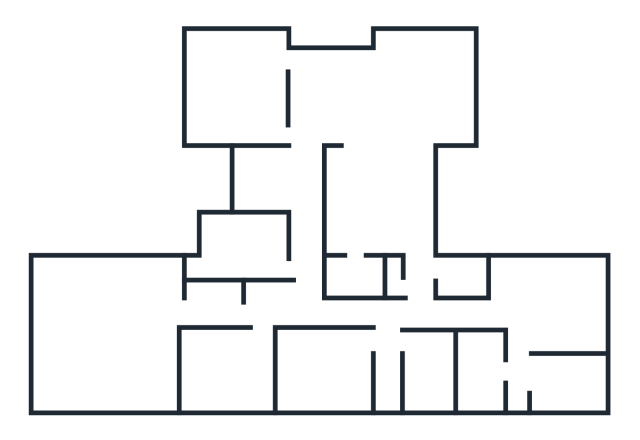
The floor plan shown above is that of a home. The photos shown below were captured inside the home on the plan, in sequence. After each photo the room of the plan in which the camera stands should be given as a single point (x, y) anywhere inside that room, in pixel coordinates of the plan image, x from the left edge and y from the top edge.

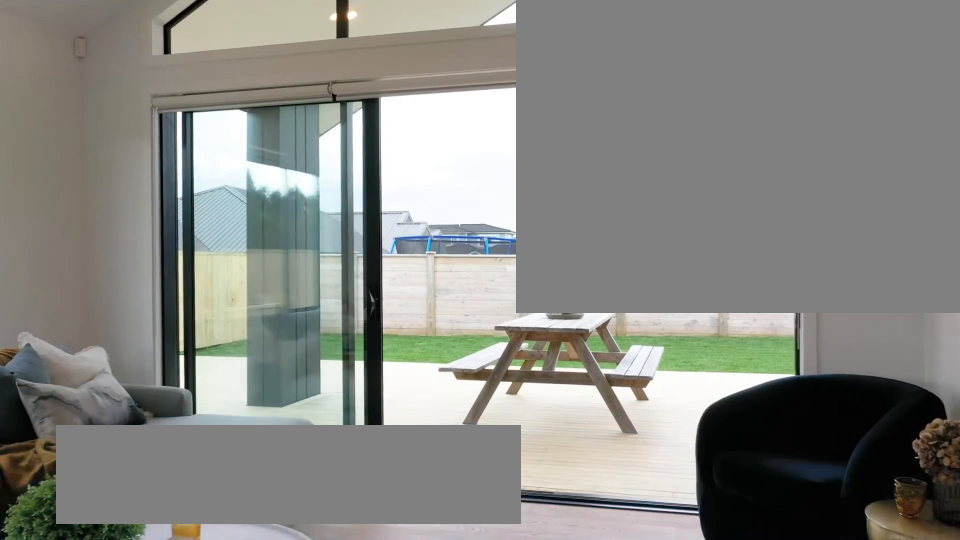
(330, 96)
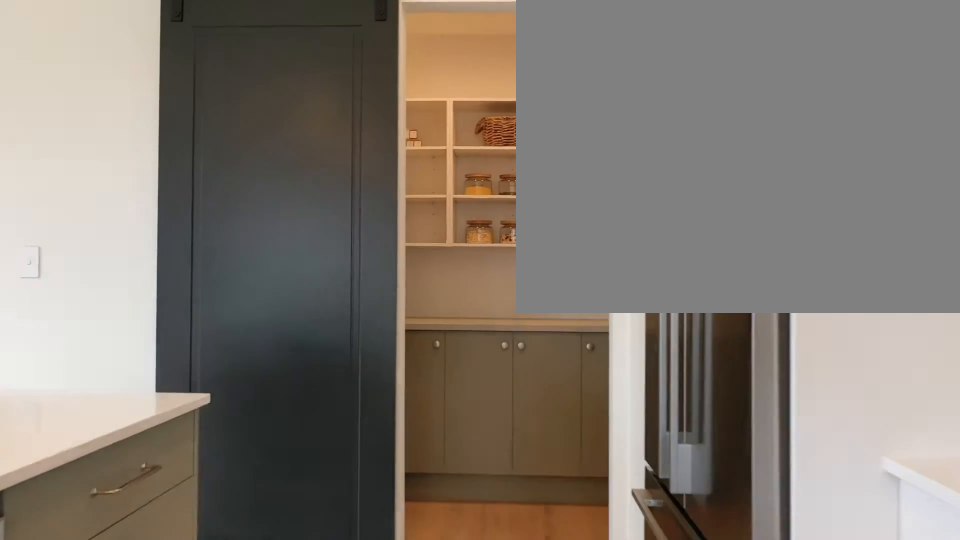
(380, 200)
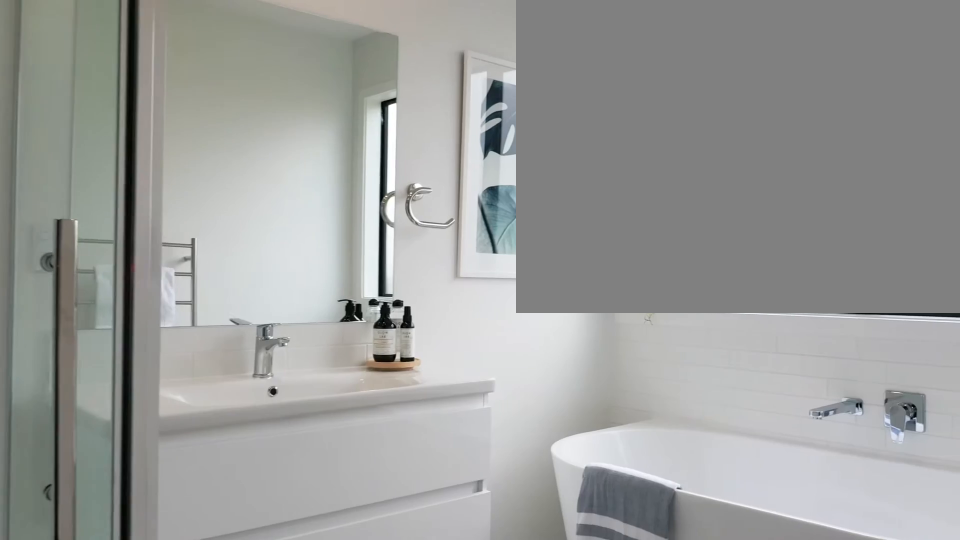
(429, 371)
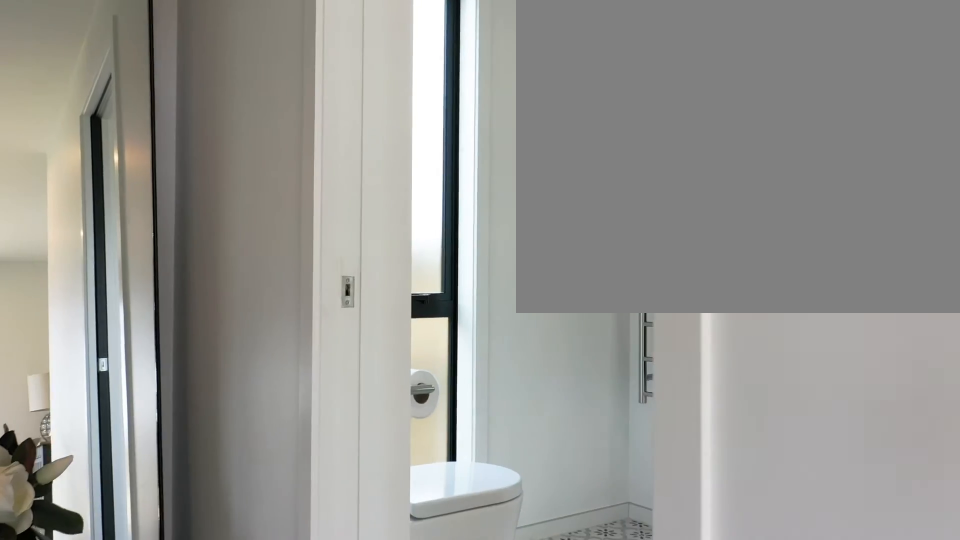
(548, 305)
